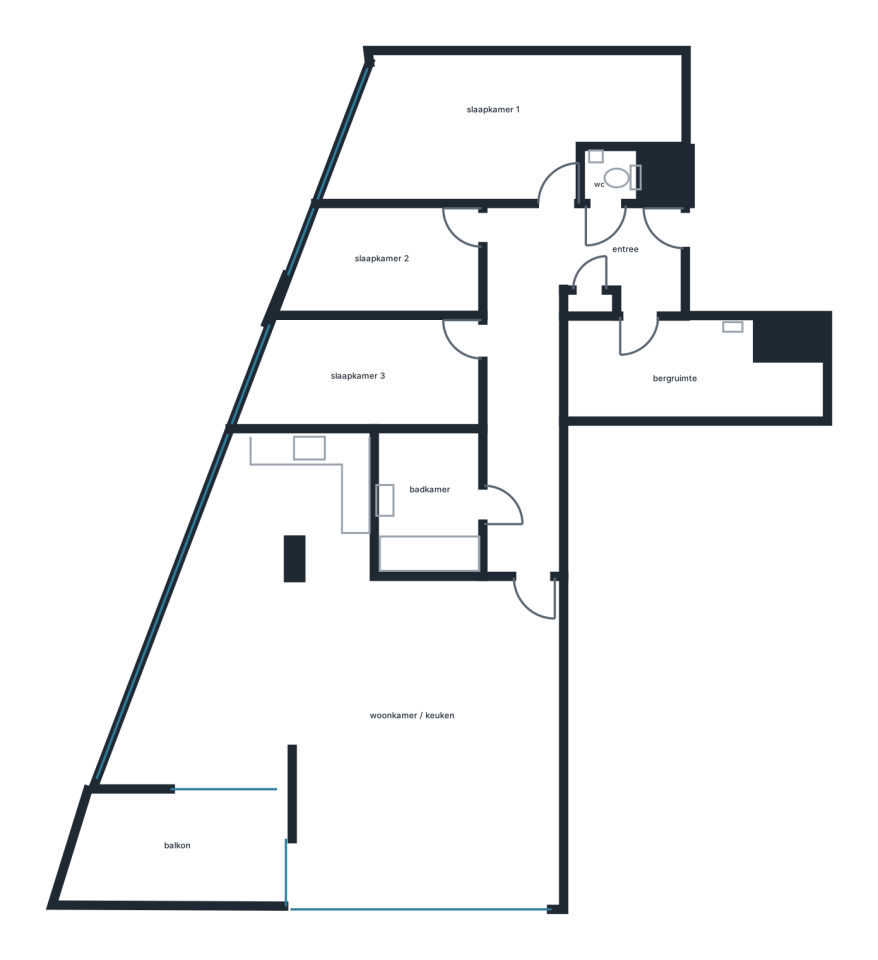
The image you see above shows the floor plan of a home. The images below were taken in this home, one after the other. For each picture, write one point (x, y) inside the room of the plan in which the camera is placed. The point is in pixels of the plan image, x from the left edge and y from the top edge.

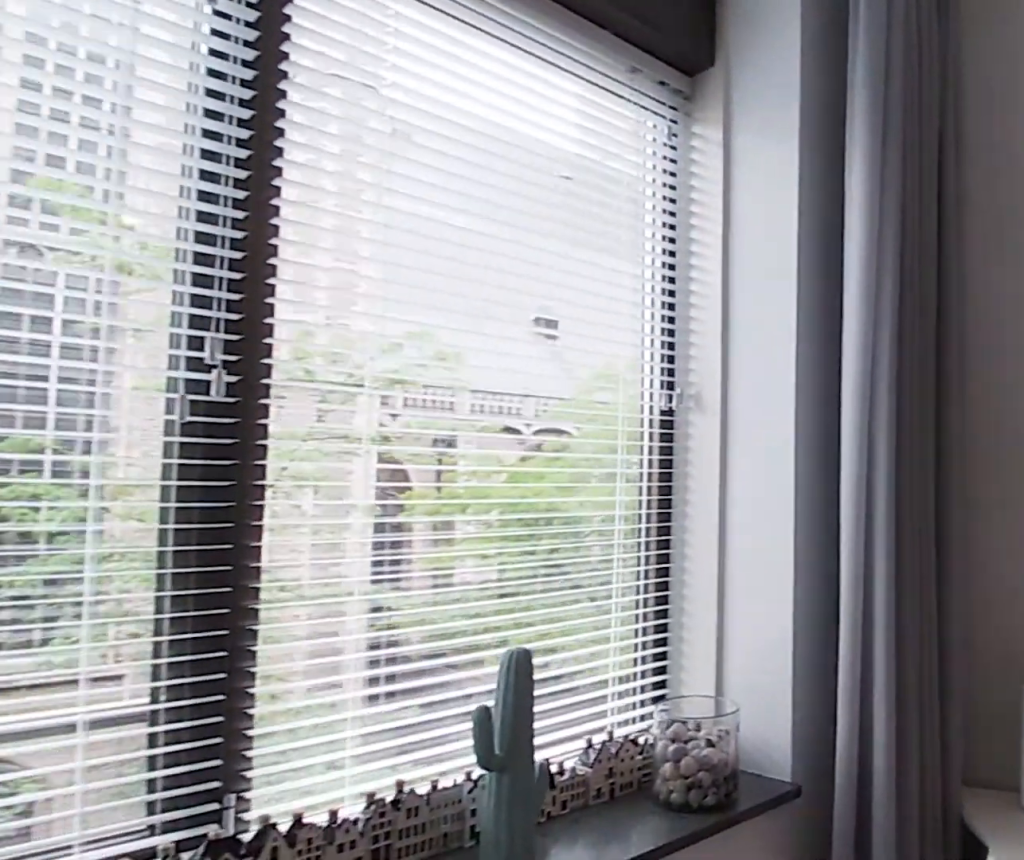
(497, 125)
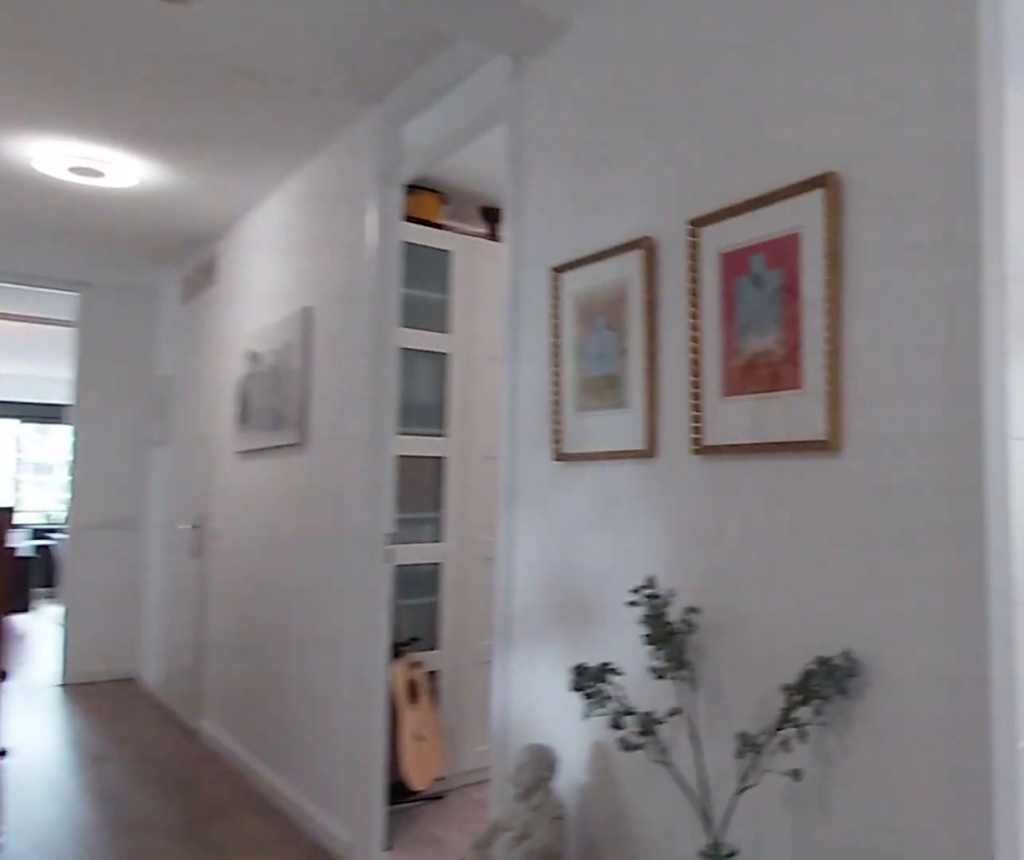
(550, 348)
